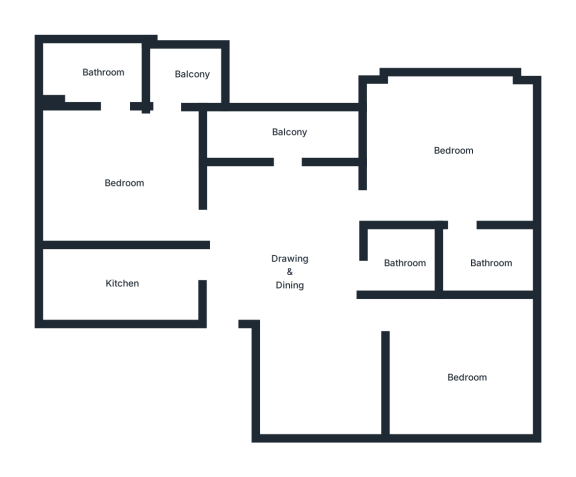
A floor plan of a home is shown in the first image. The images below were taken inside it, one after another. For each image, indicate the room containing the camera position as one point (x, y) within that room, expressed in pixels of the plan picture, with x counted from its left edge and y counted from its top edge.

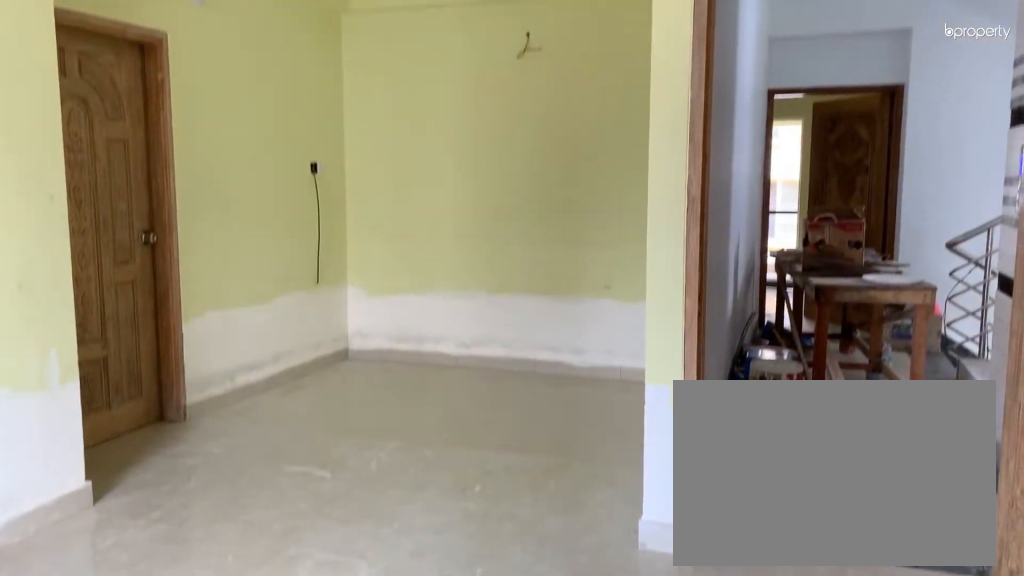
(291, 280)
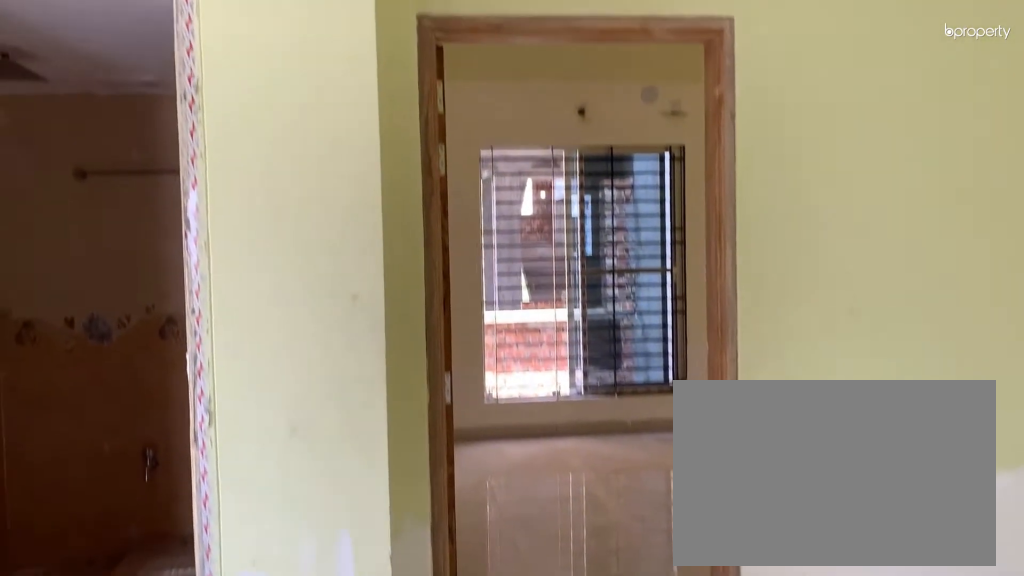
(319, 382)
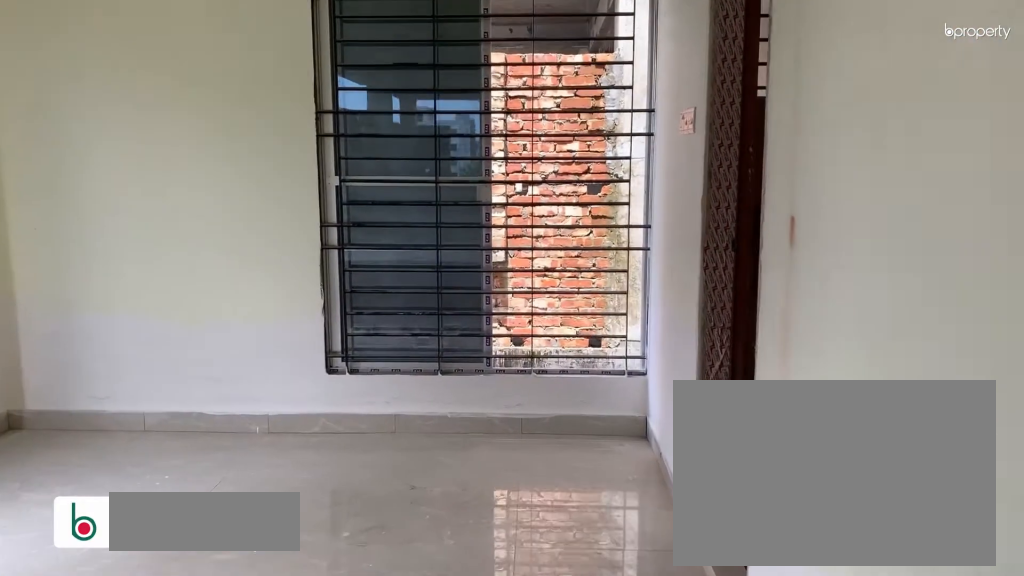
(449, 154)
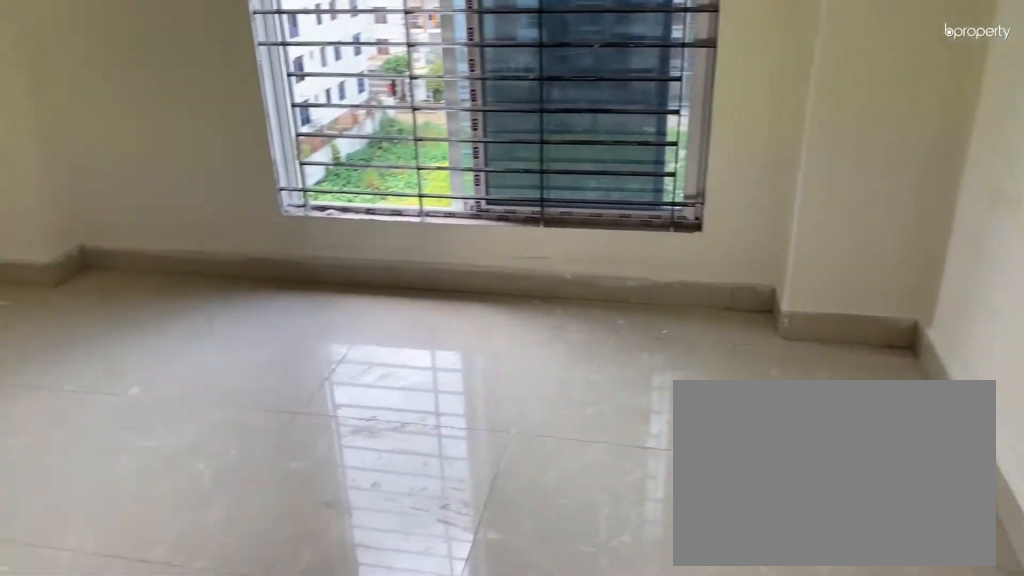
(449, 154)
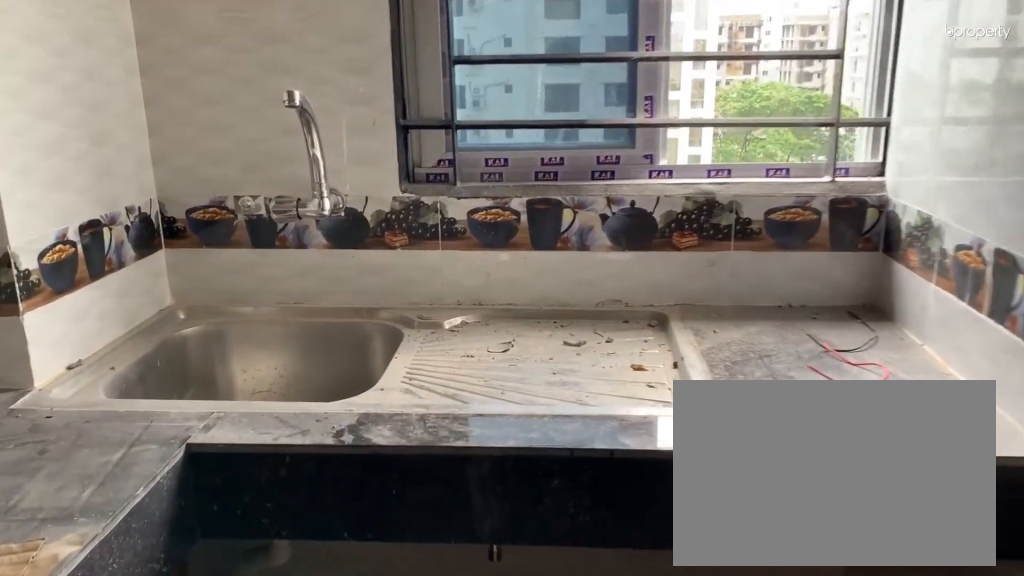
(122, 282)
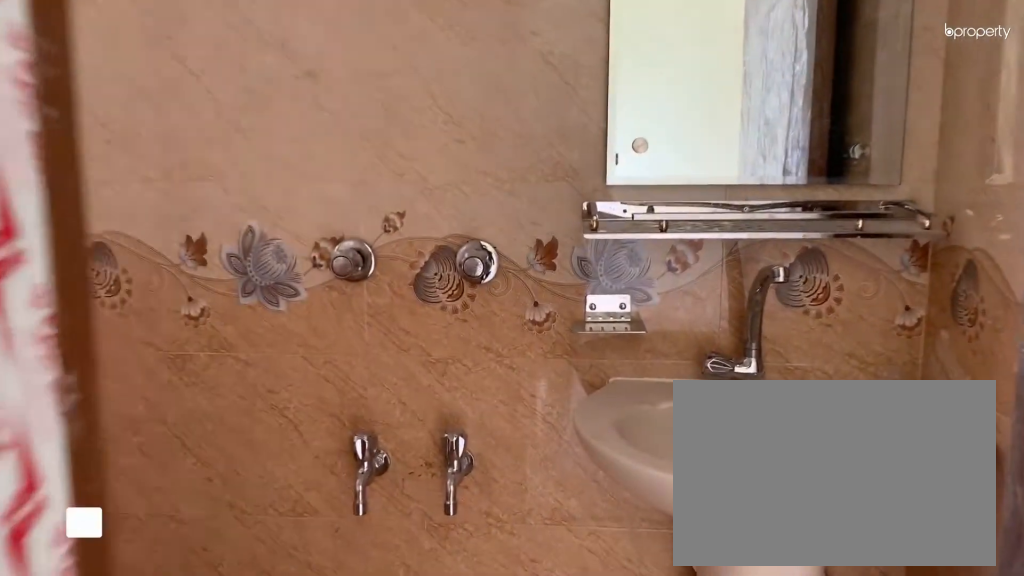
(103, 73)
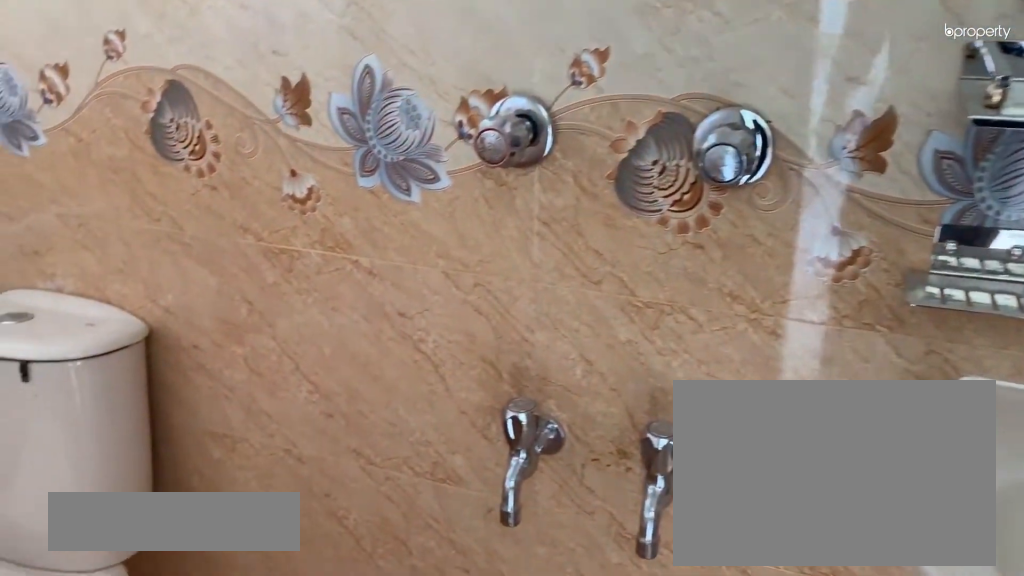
(103, 73)
